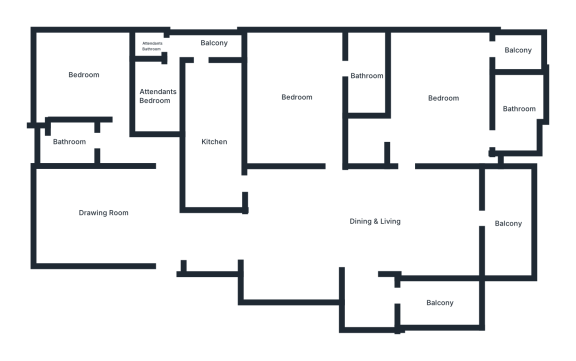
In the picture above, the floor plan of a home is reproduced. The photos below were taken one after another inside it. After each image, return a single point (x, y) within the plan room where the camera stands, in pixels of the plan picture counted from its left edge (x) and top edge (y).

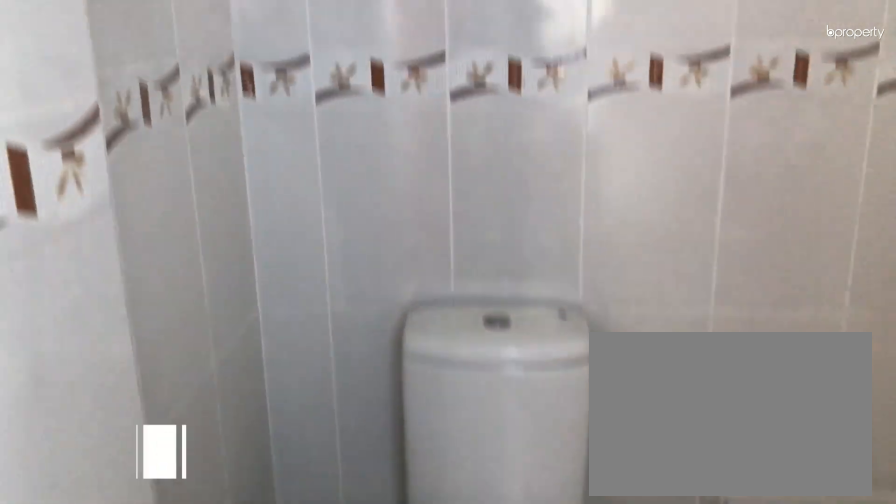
(519, 109)
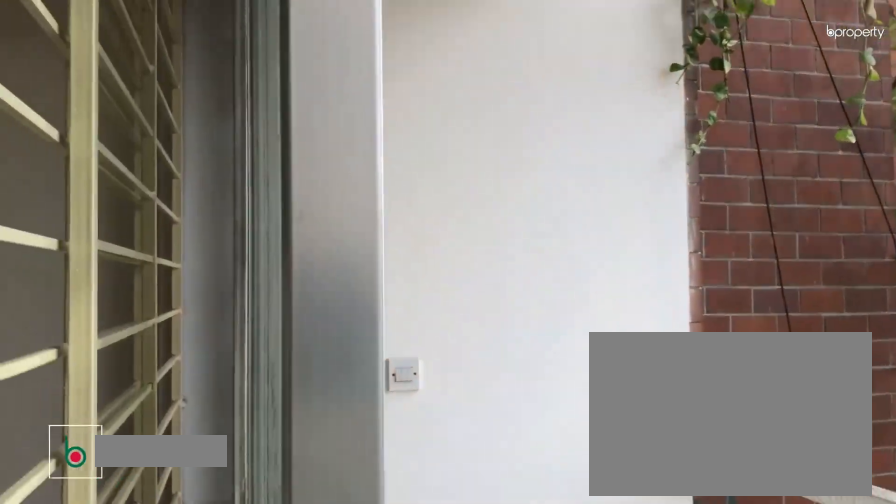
(508, 222)
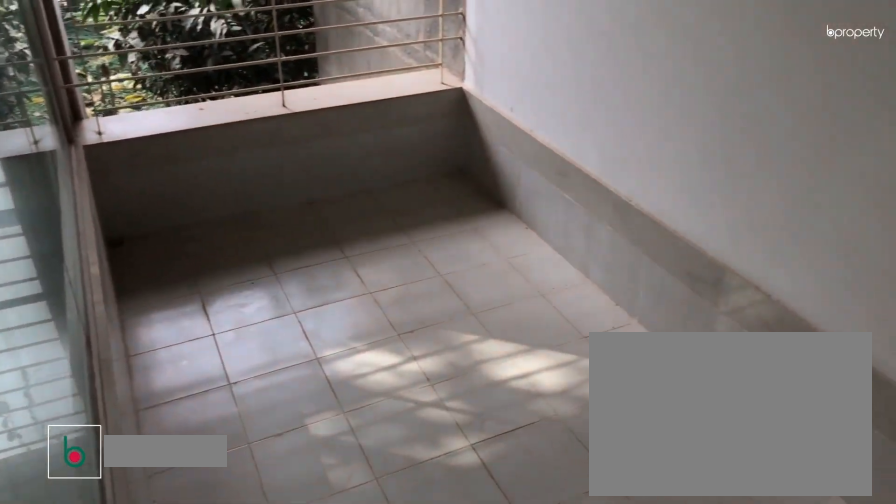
(438, 303)
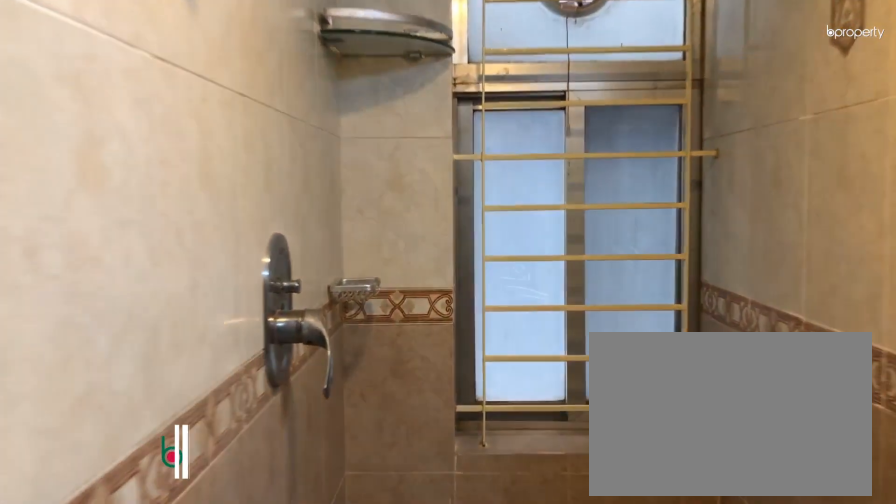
(71, 140)
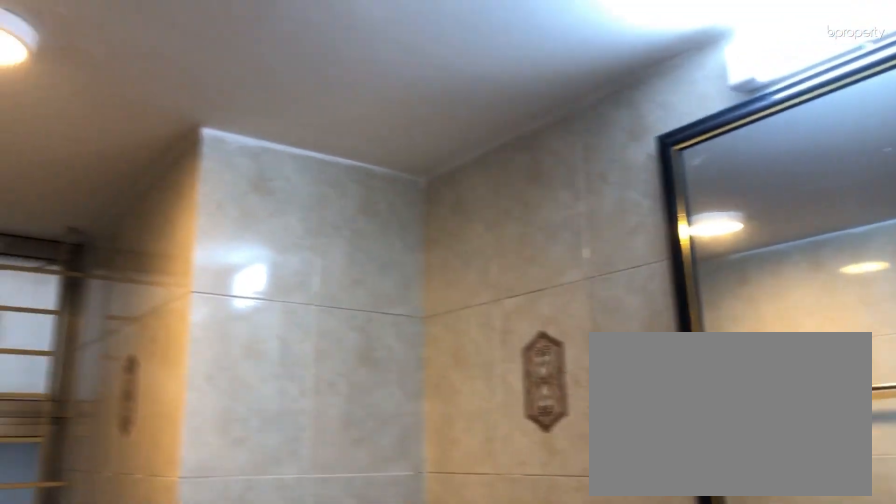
(71, 140)
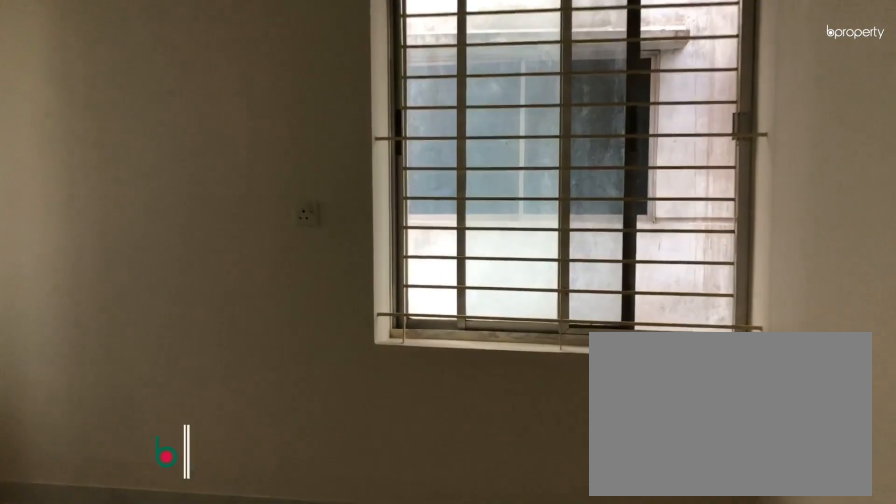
(85, 76)
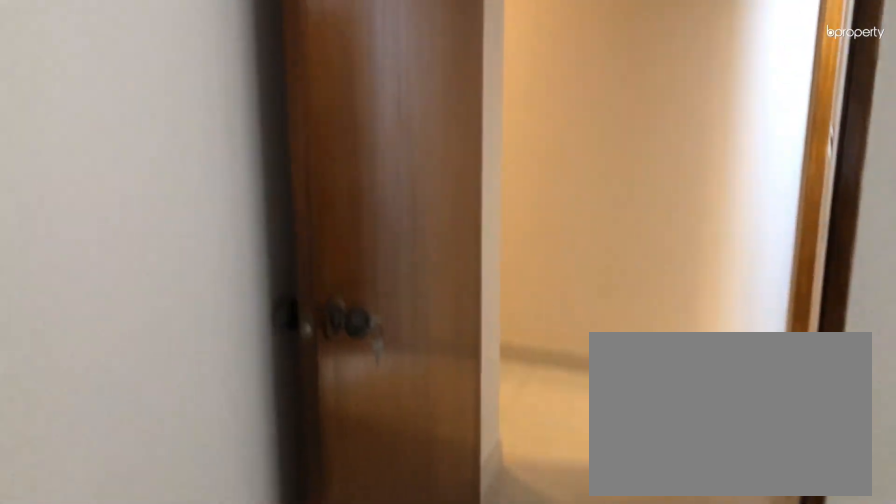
(85, 76)
